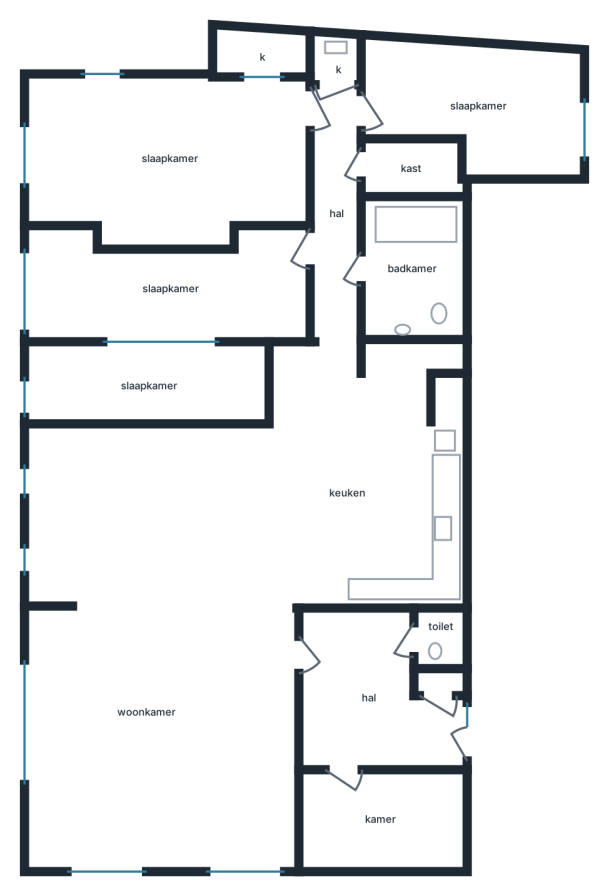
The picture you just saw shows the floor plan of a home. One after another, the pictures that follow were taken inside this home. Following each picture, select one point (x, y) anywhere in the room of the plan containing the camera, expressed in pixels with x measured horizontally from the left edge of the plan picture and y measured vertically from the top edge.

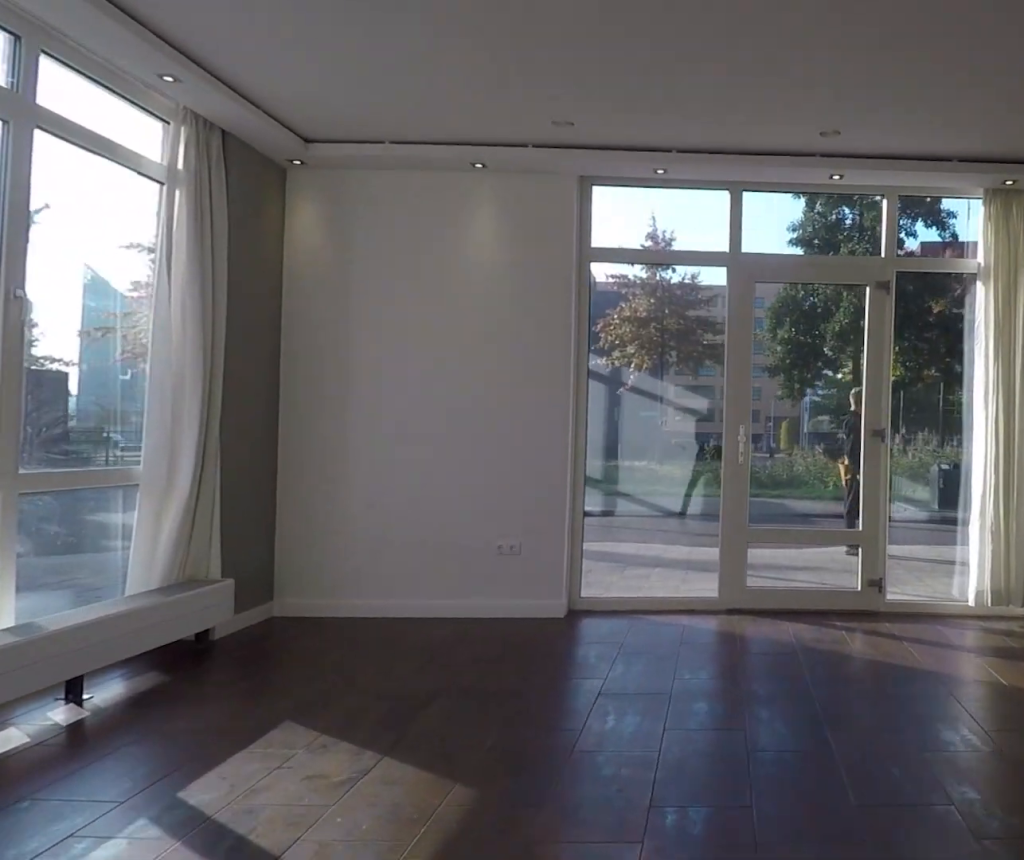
(160, 650)
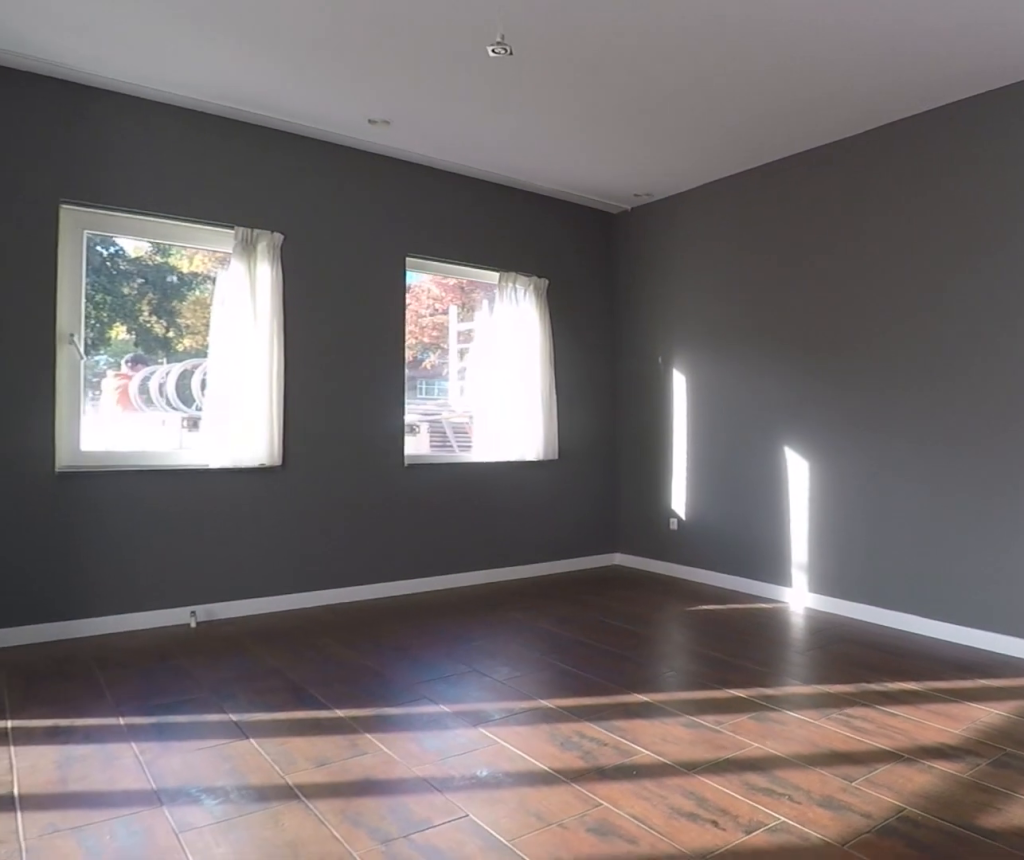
(160, 650)
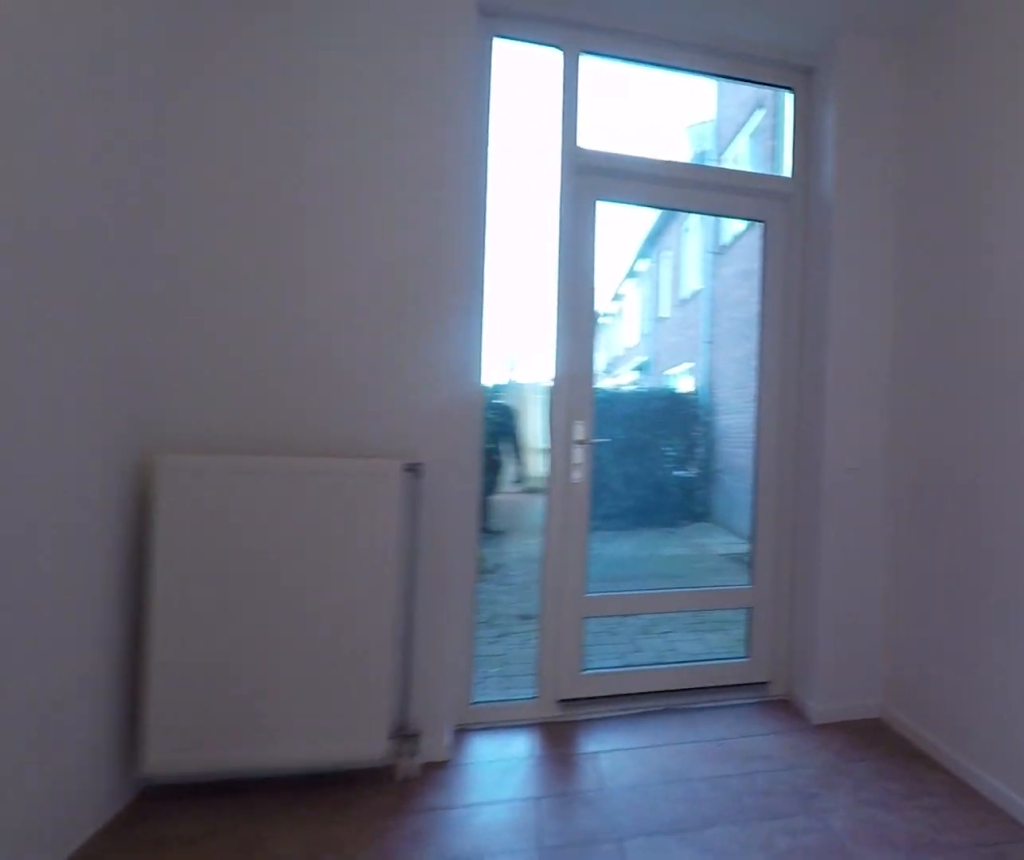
(477, 104)
